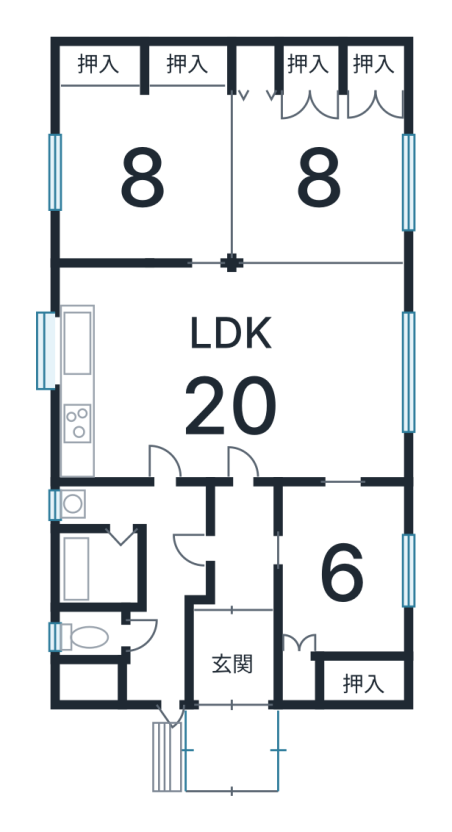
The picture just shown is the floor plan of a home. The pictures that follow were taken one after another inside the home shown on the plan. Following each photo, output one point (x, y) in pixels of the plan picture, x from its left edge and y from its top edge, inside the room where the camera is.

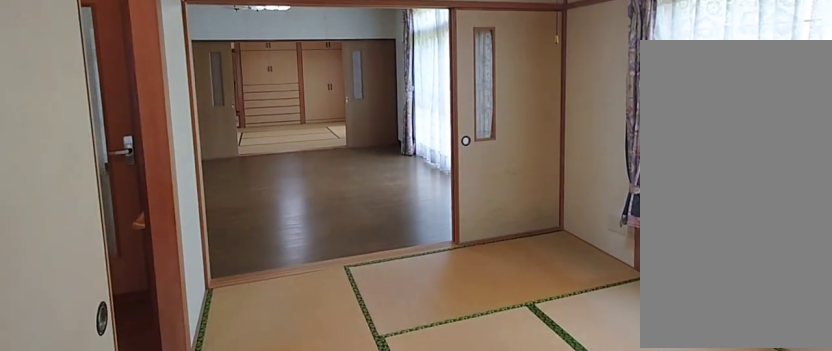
(344, 588)
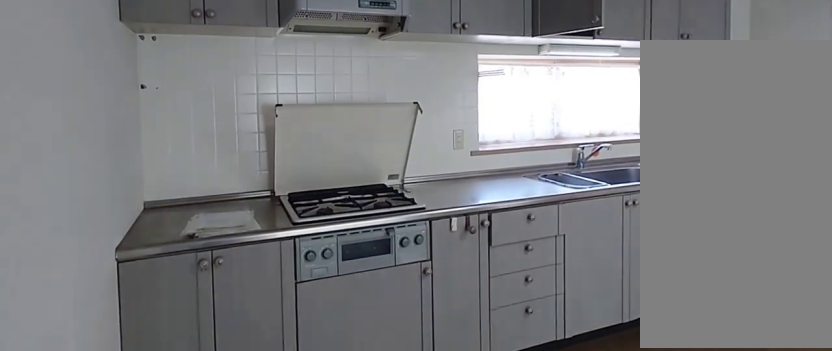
(119, 407)
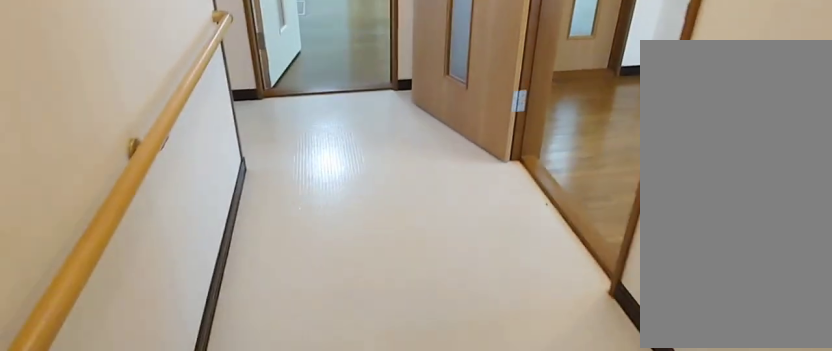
(179, 542)
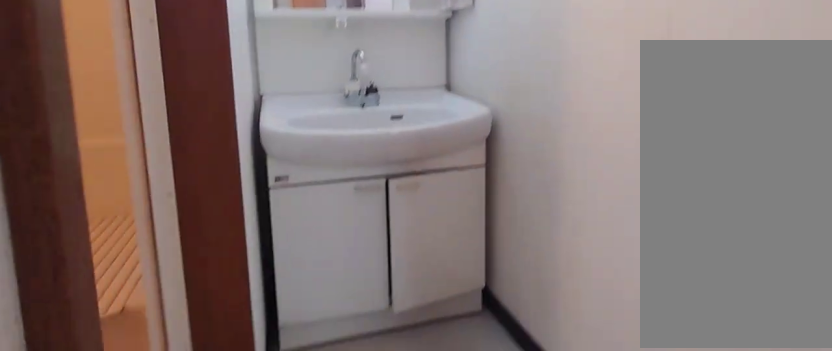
(179, 542)
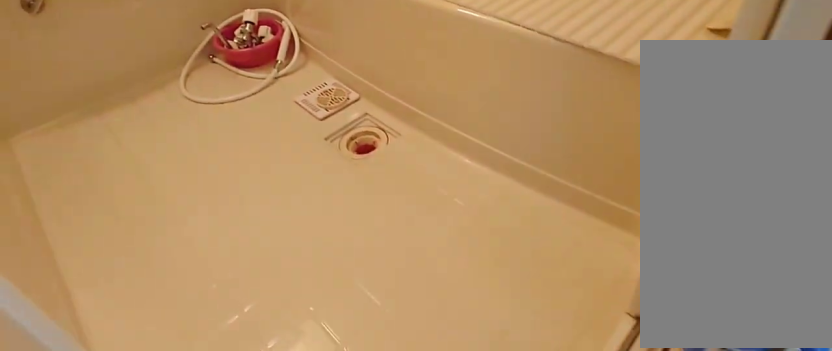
(108, 583)
